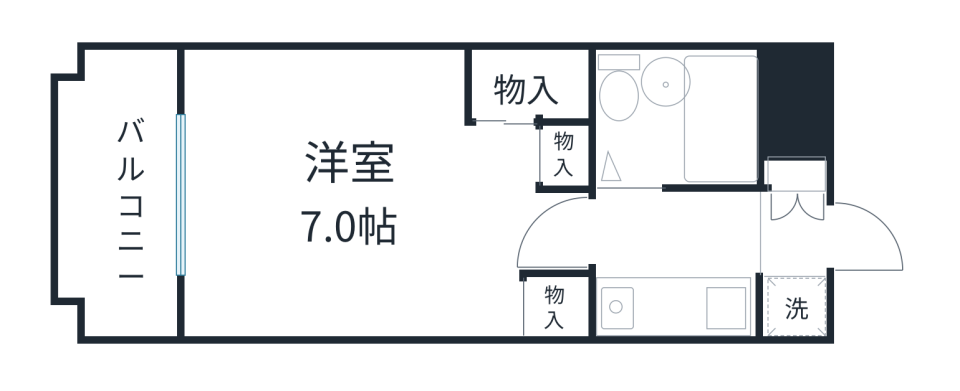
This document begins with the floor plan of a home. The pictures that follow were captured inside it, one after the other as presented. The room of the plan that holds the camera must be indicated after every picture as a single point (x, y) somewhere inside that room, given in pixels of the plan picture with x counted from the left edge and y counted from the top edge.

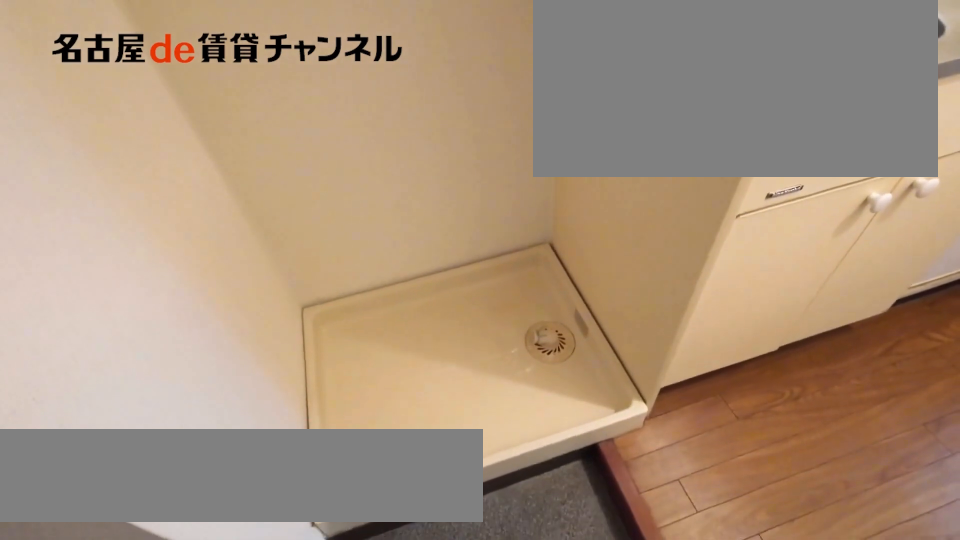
(793, 305)
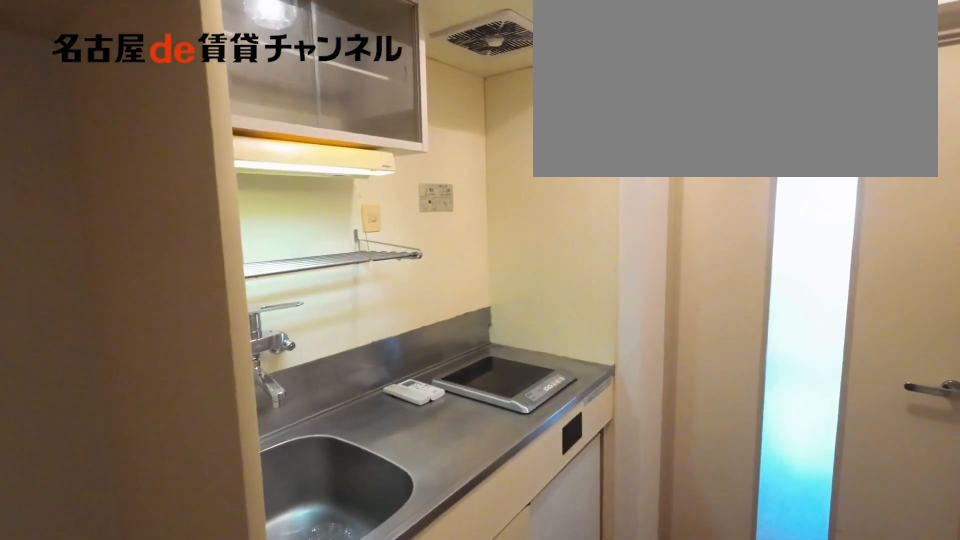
(673, 308)
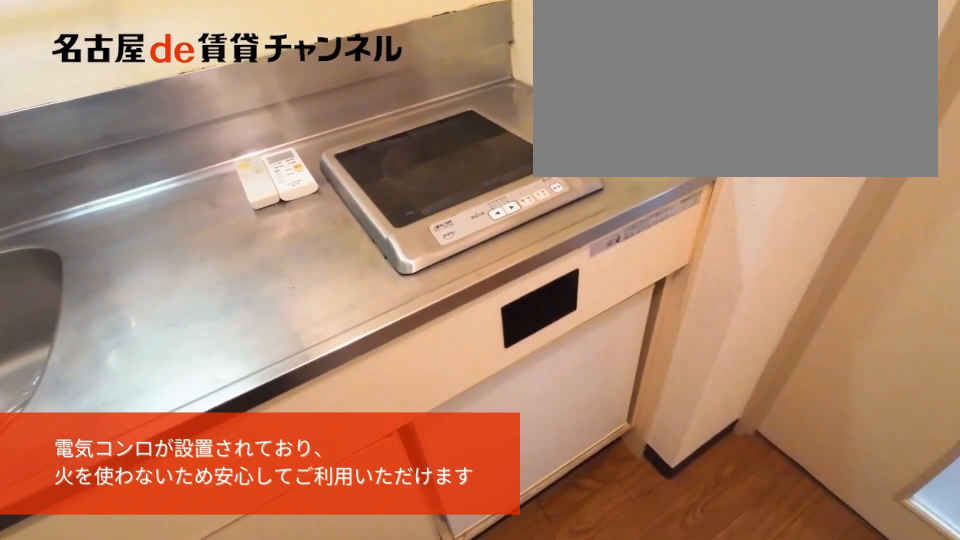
(673, 308)
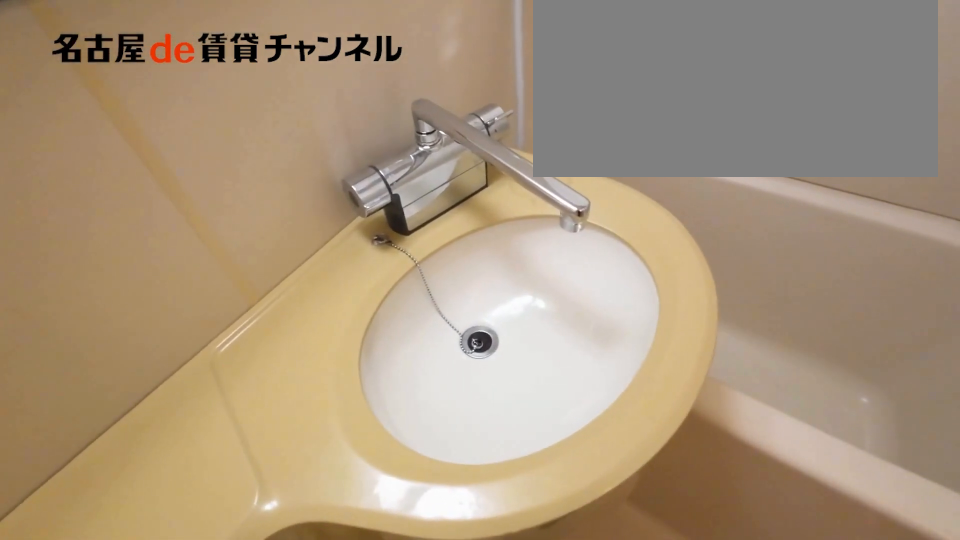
(678, 117)
